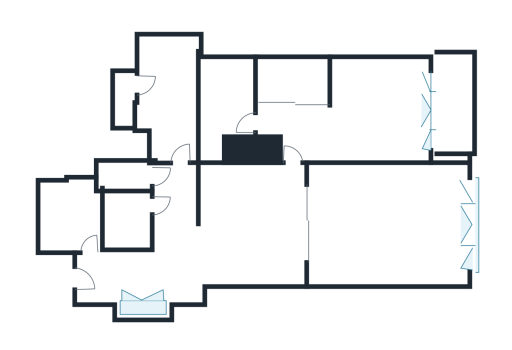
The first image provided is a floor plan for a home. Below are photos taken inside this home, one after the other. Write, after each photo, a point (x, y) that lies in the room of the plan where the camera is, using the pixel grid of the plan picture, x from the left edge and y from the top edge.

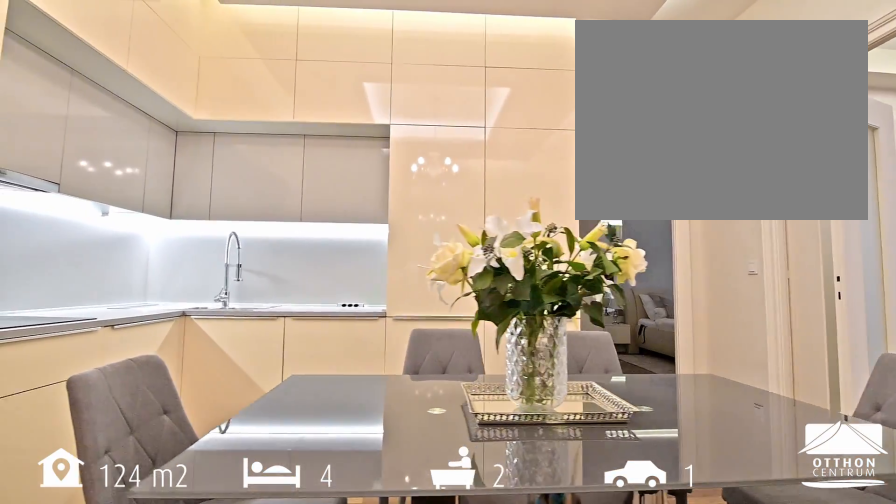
(267, 231)
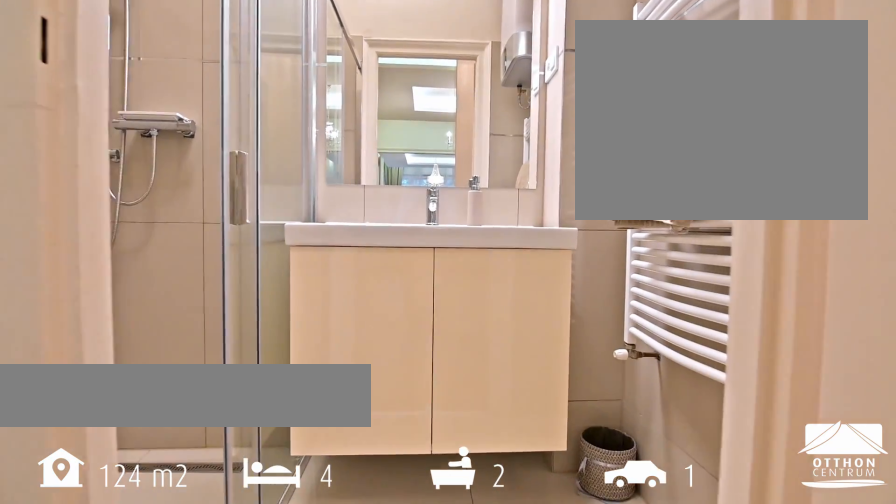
(129, 225)
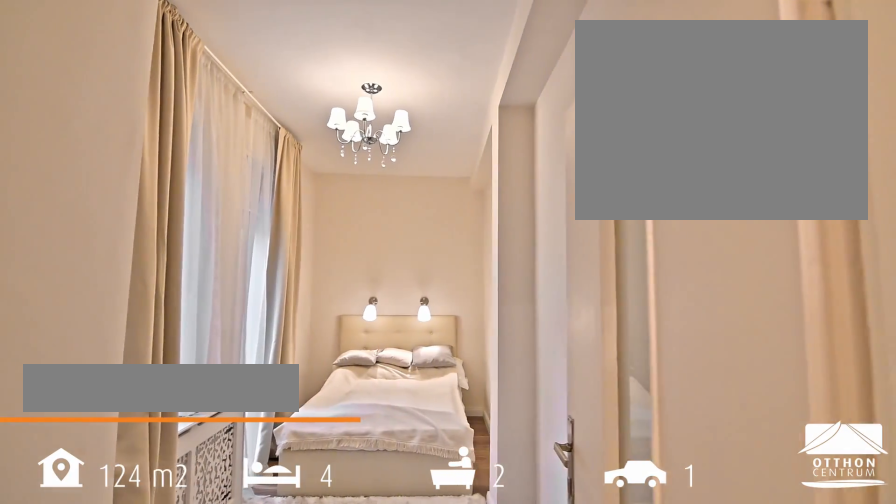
(169, 83)
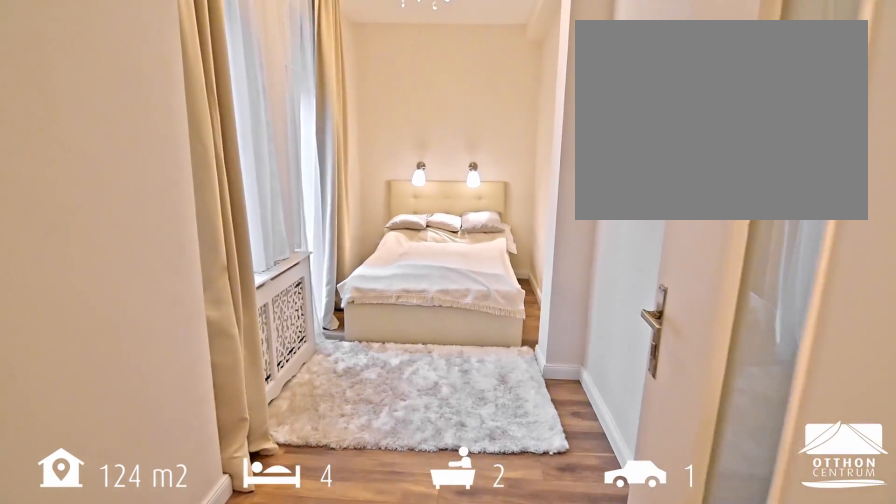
(169, 83)
